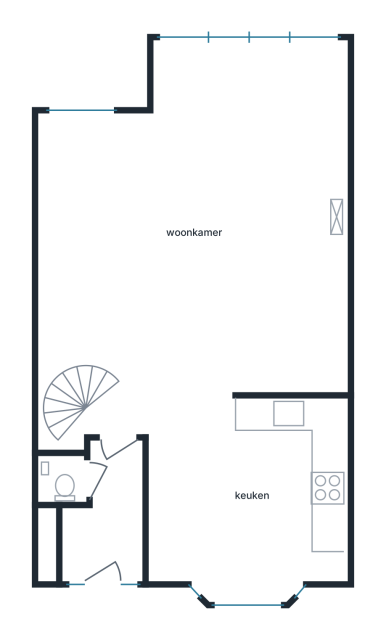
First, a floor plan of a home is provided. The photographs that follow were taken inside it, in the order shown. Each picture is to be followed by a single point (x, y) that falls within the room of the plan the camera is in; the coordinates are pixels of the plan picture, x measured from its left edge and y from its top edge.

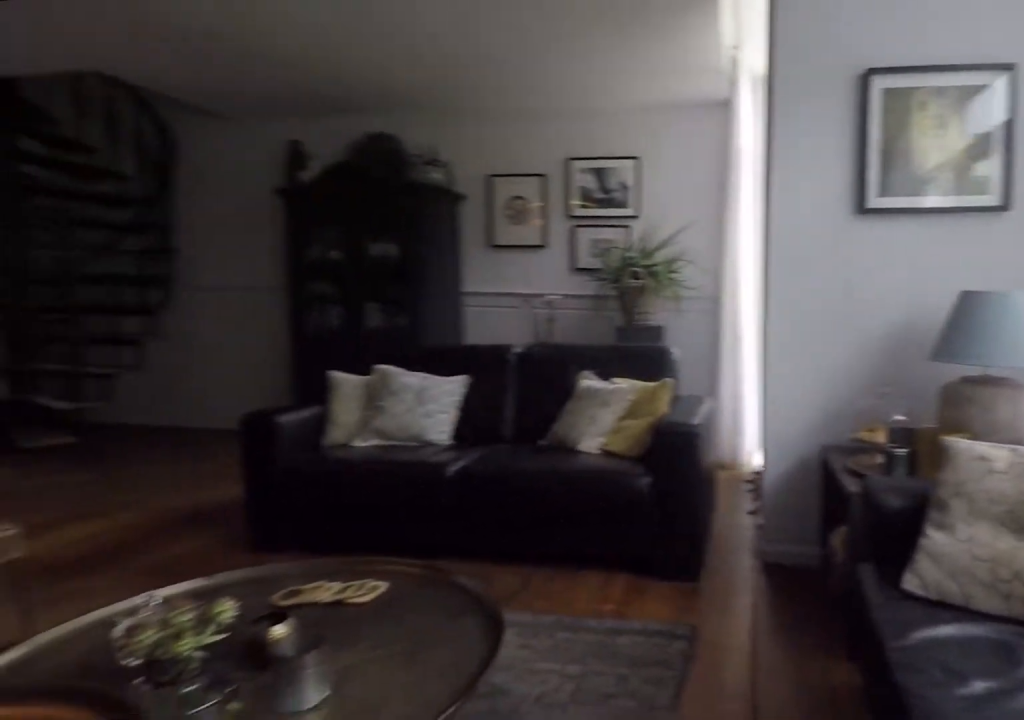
(199, 235)
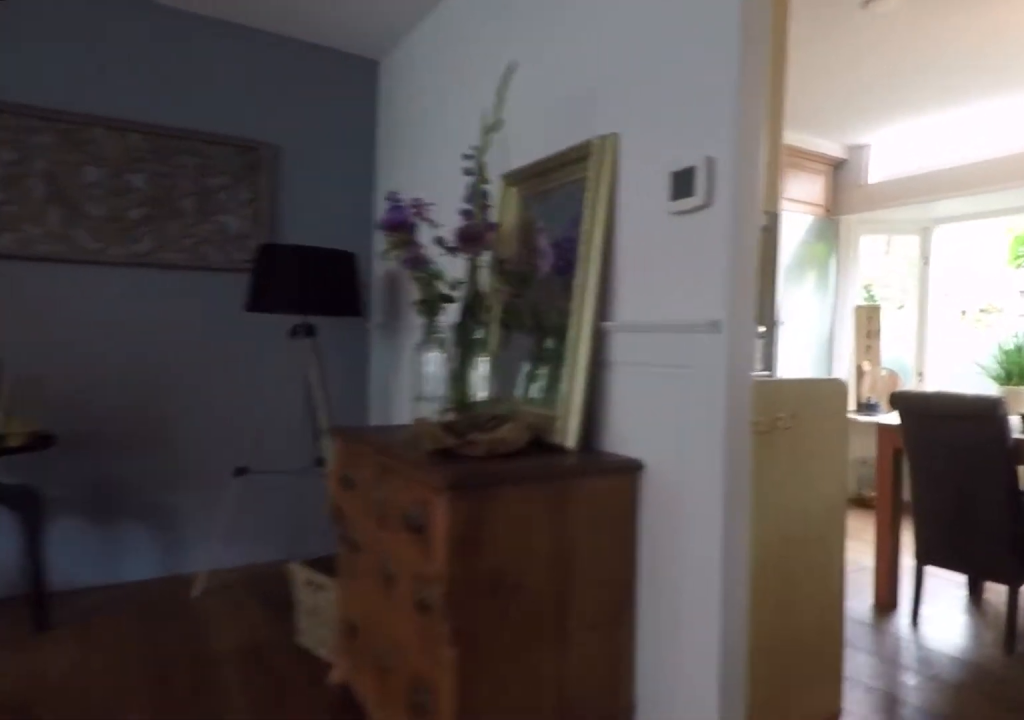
(199, 235)
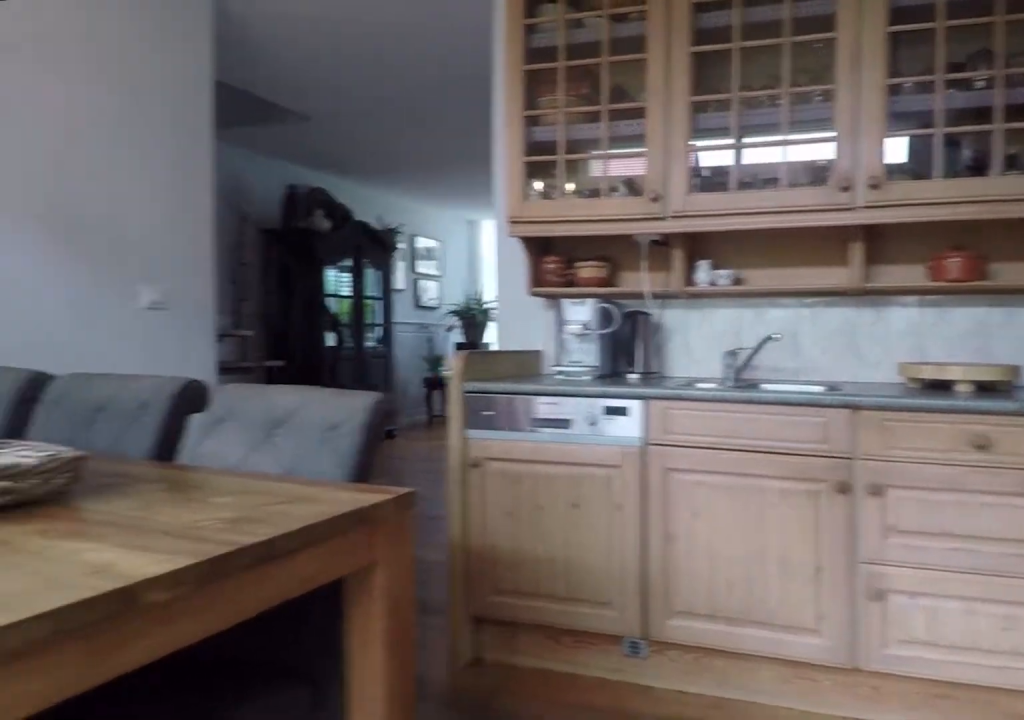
(278, 535)
